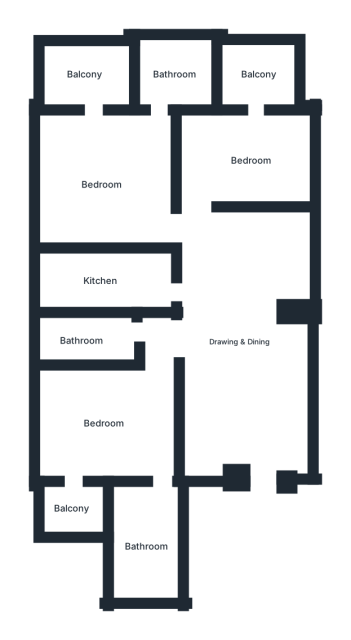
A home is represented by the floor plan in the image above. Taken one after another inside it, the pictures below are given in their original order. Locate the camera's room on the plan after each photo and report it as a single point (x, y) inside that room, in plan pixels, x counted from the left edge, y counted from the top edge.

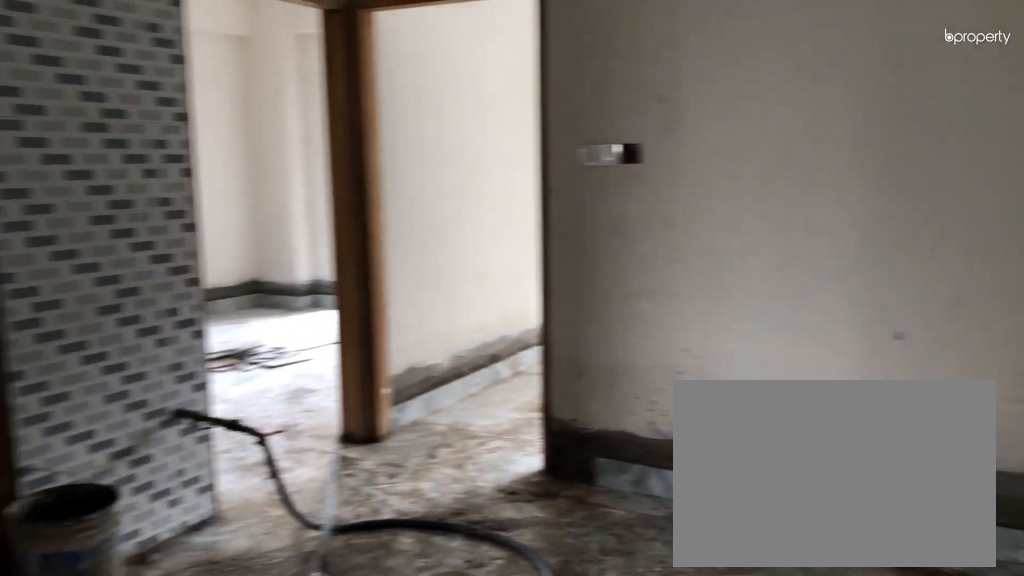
(239, 340)
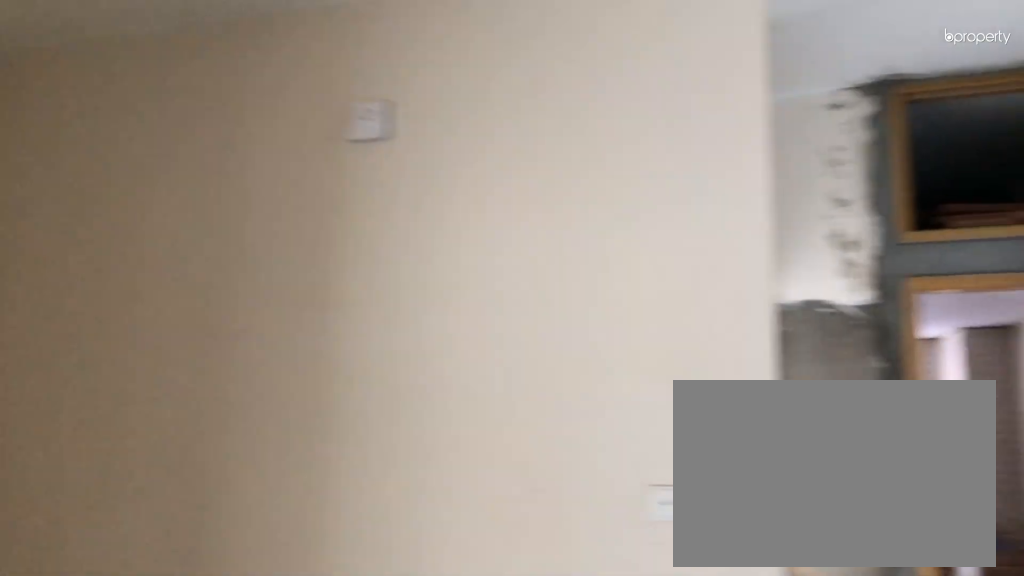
(239, 340)
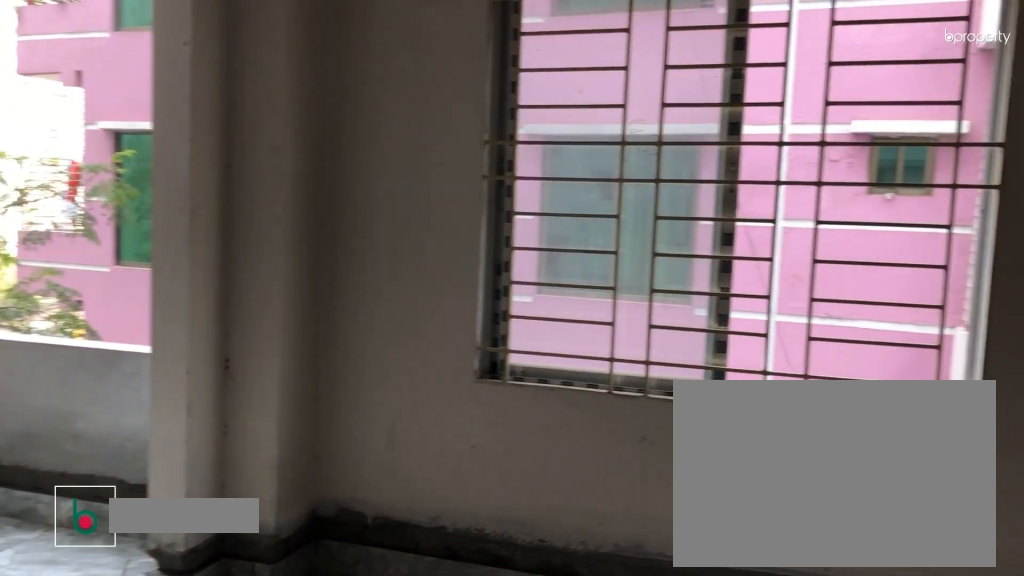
(102, 423)
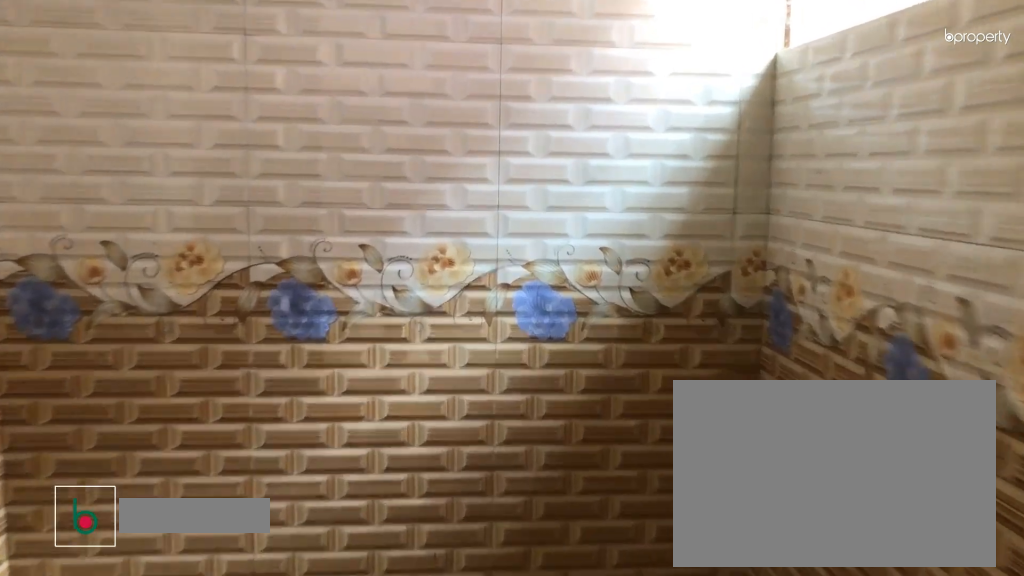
(147, 546)
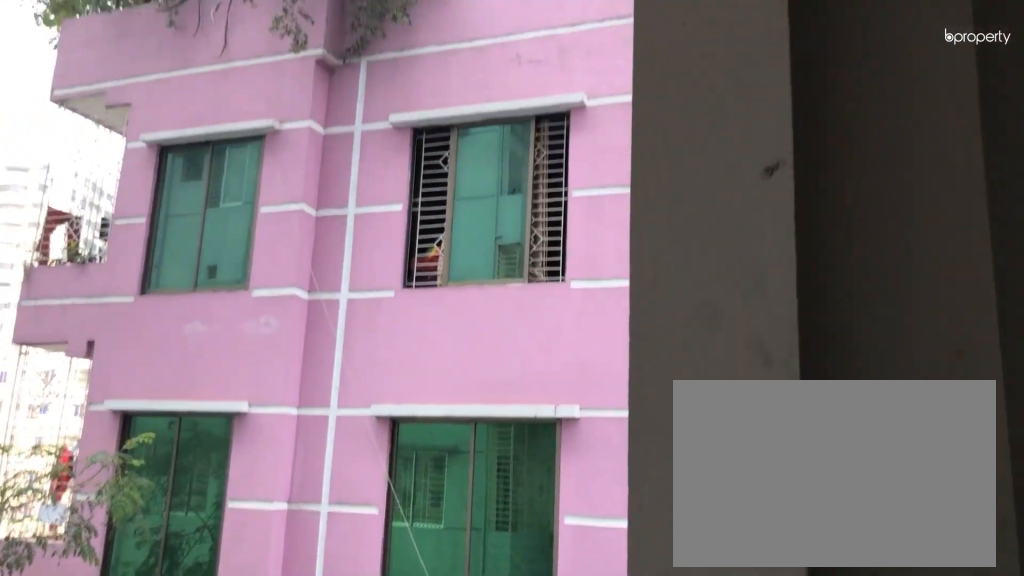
(74, 508)
